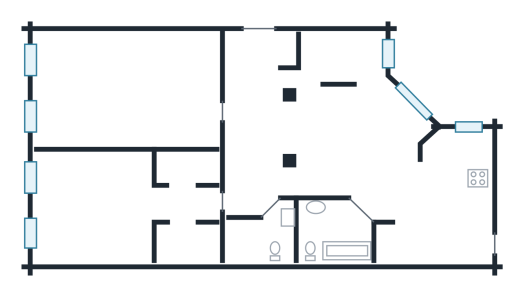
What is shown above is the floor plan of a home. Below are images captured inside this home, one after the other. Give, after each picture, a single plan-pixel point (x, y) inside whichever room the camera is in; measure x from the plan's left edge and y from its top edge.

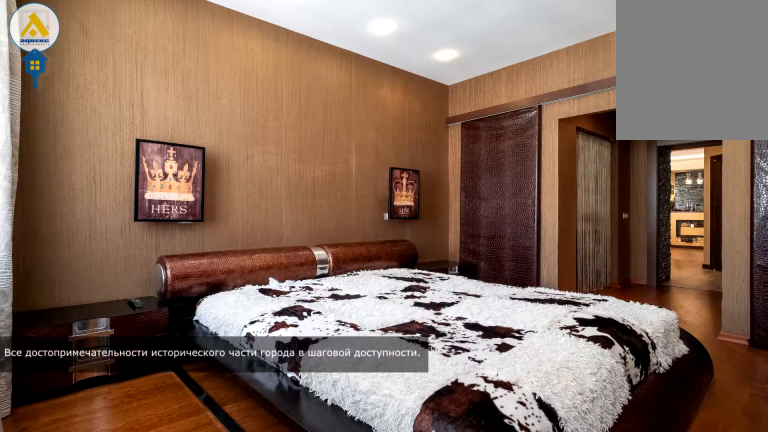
(89, 206)
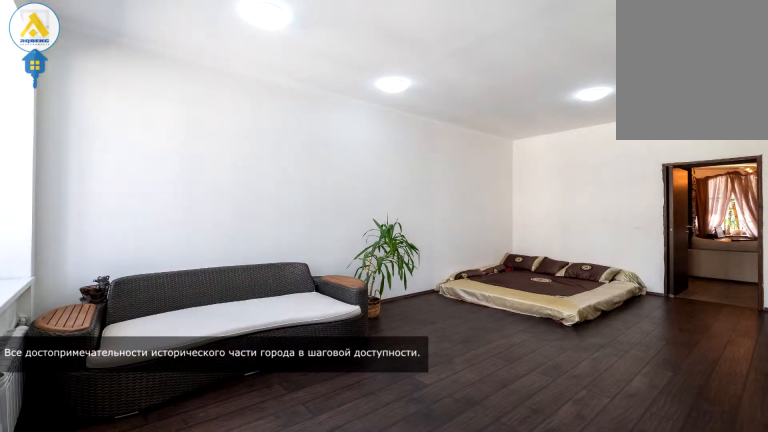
(117, 93)
